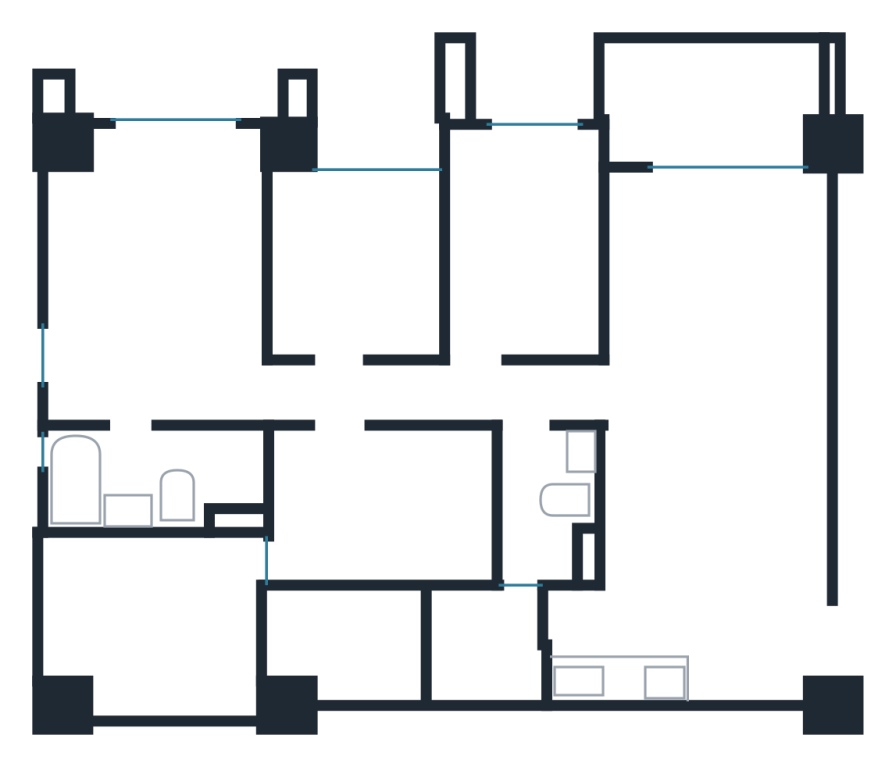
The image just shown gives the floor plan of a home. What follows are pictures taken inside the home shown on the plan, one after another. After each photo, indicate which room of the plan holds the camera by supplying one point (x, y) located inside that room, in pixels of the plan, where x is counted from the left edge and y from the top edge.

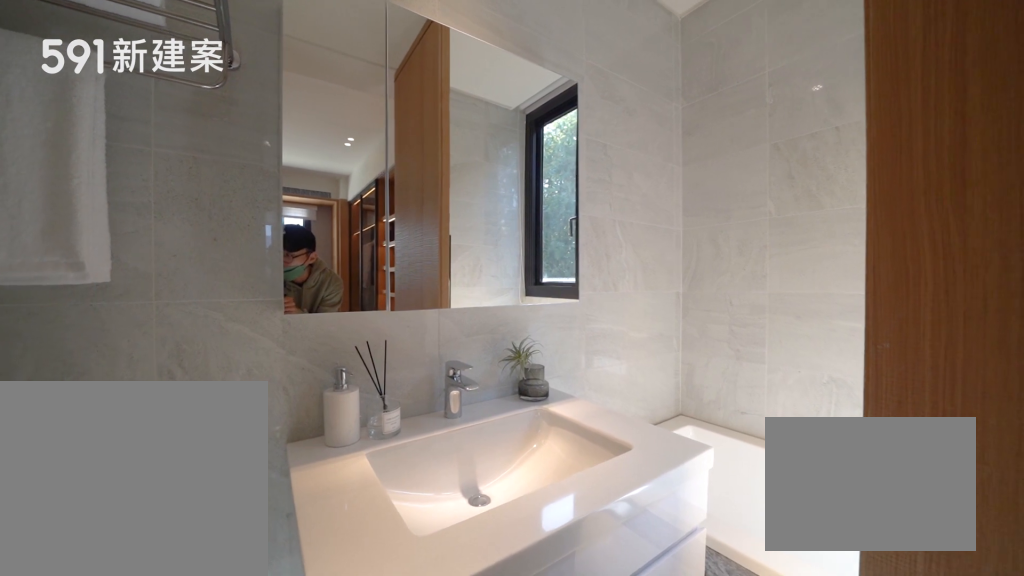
(152, 478)
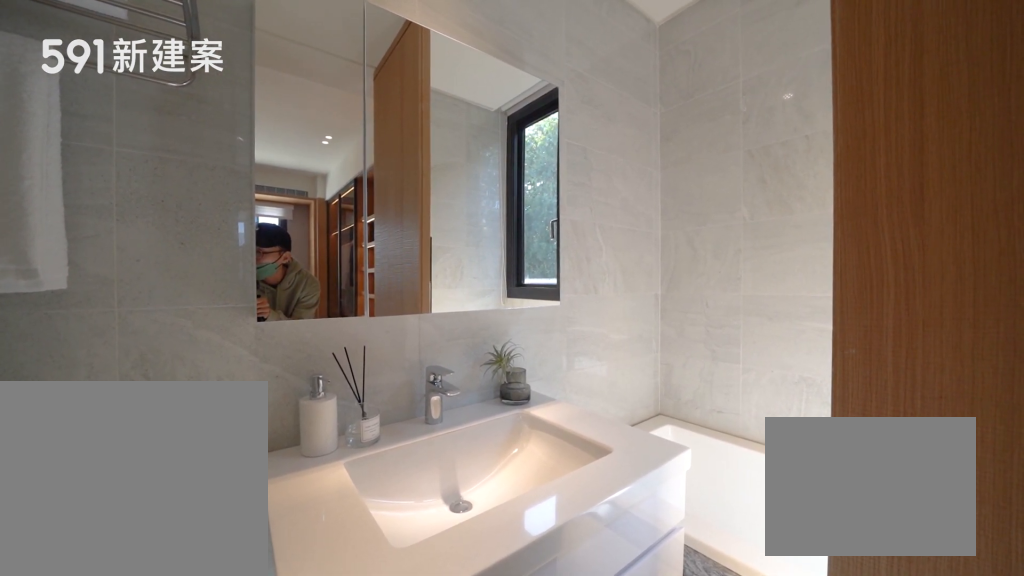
(152, 478)
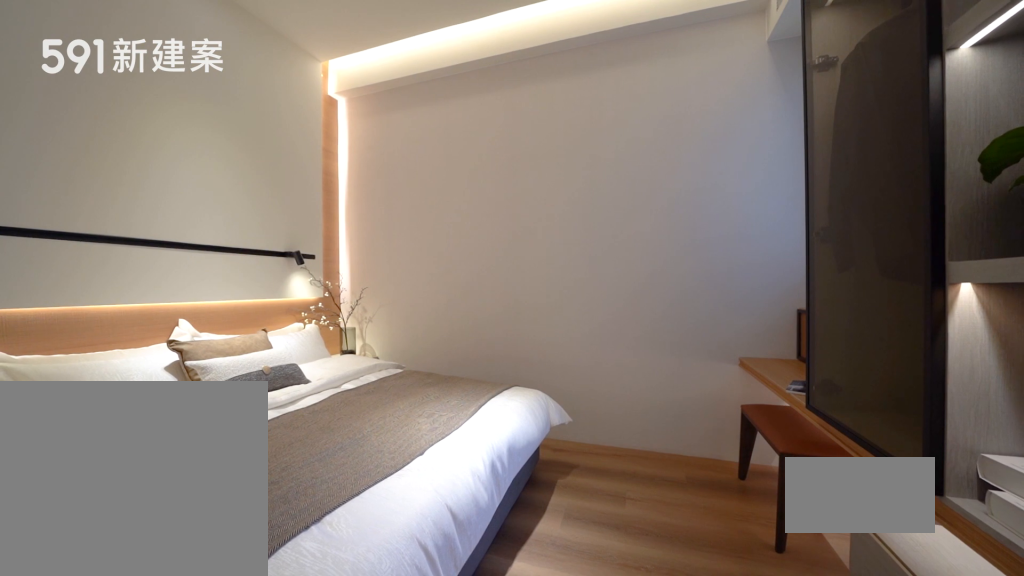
(390, 508)
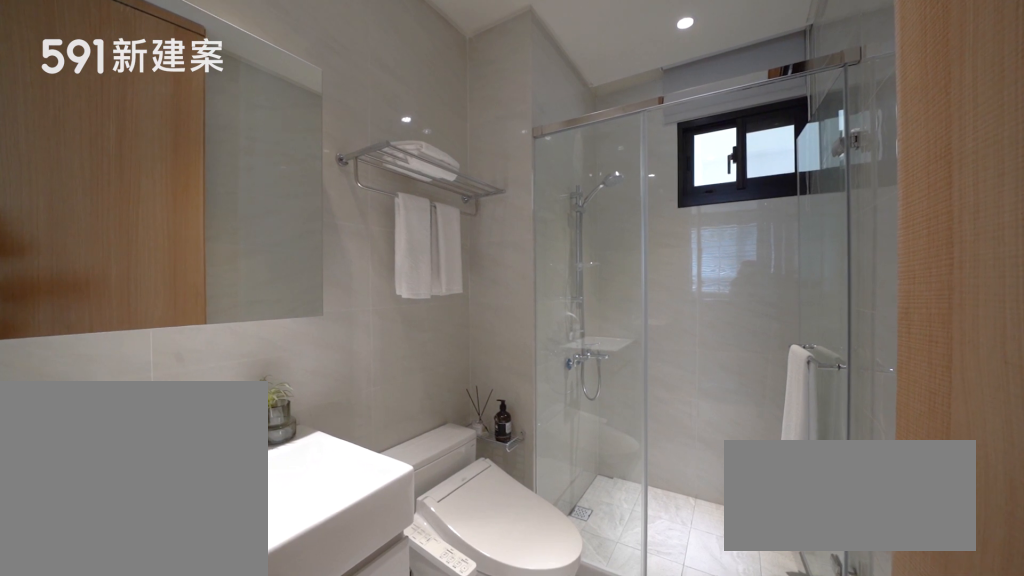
(546, 508)
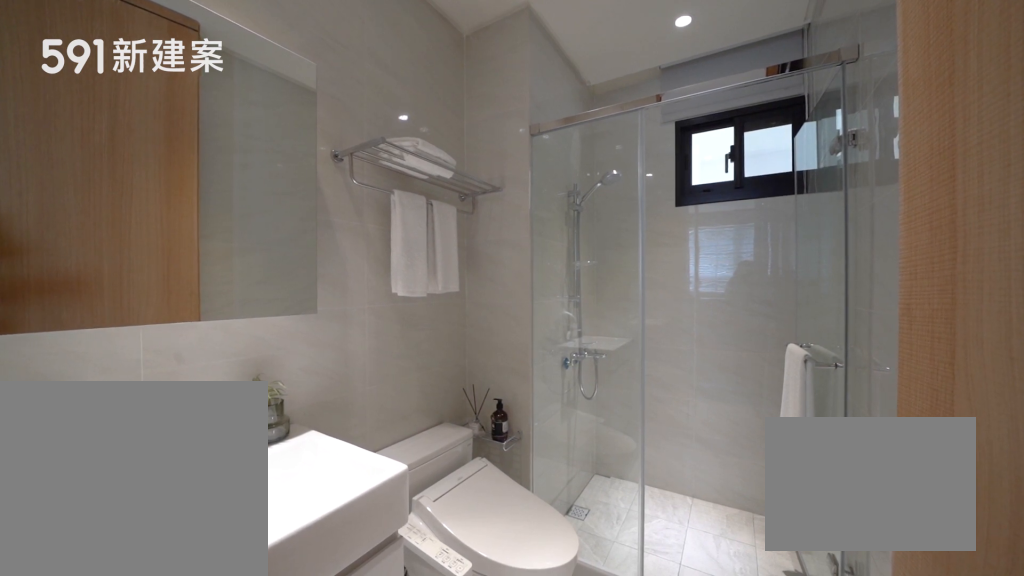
(546, 508)
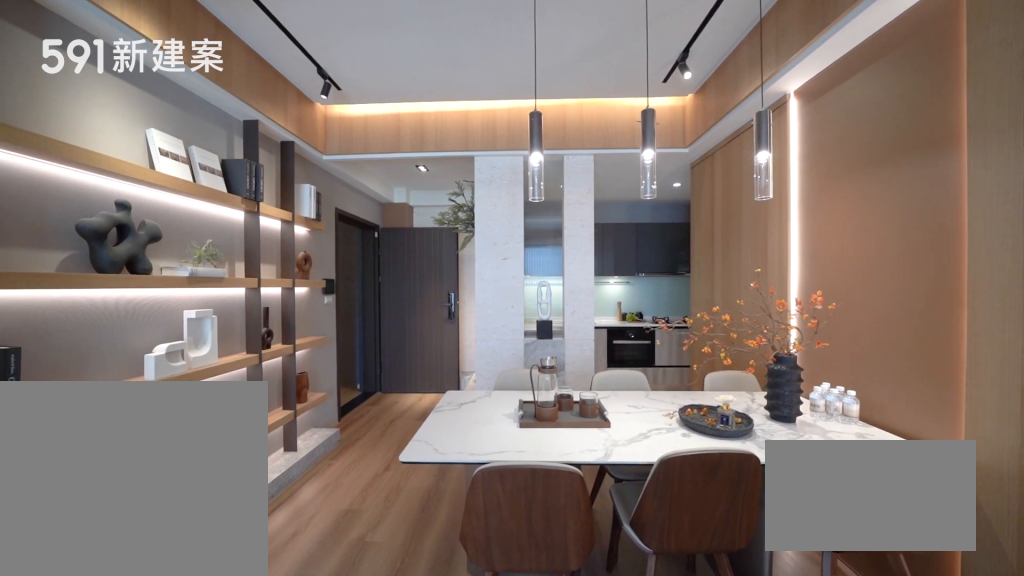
(712, 489)
